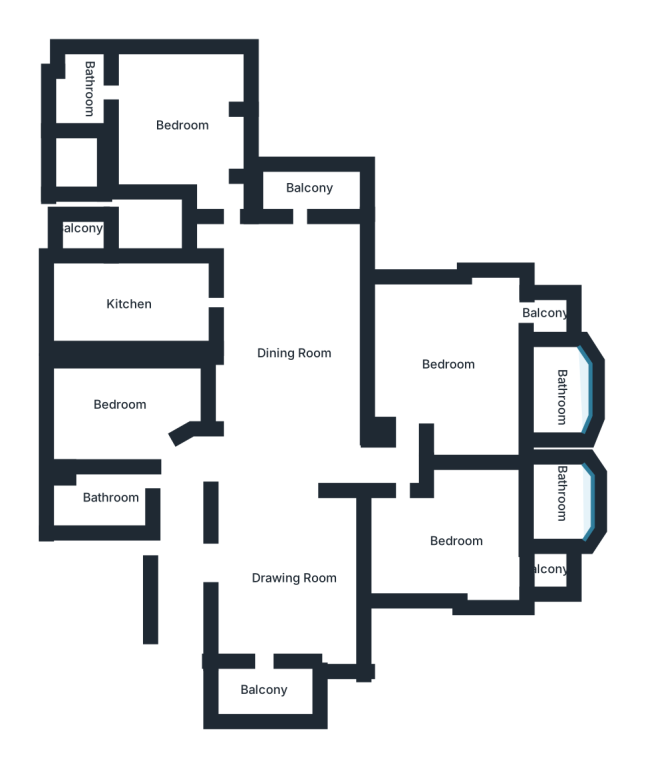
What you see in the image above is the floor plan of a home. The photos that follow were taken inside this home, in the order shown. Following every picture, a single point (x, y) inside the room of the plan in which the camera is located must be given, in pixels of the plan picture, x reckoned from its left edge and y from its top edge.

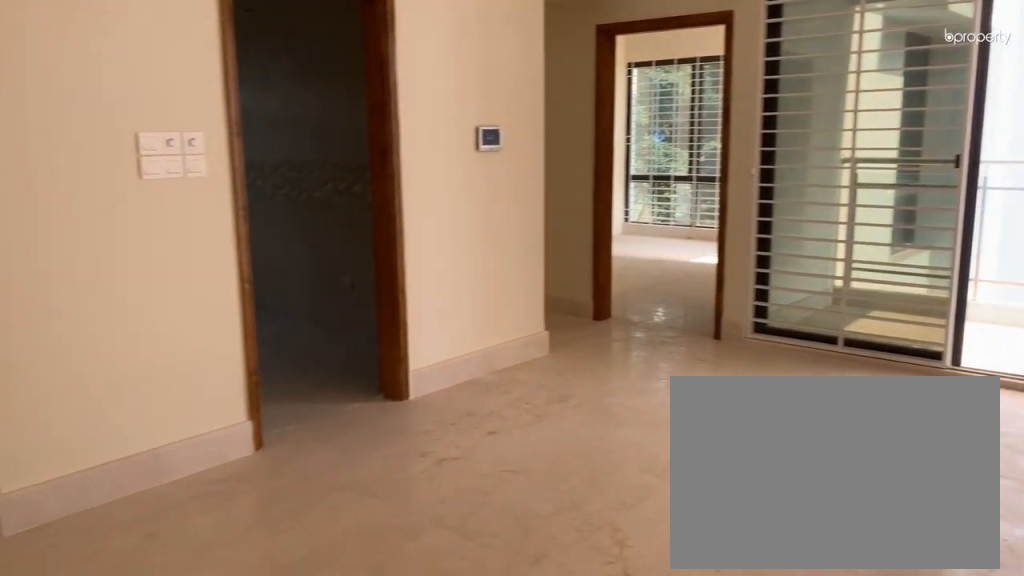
(291, 354)
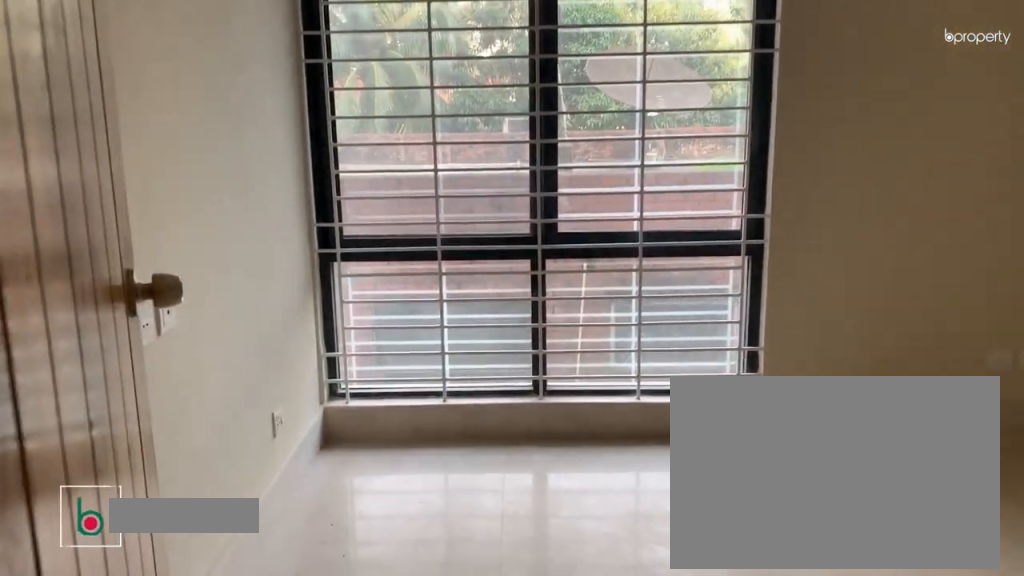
(120, 404)
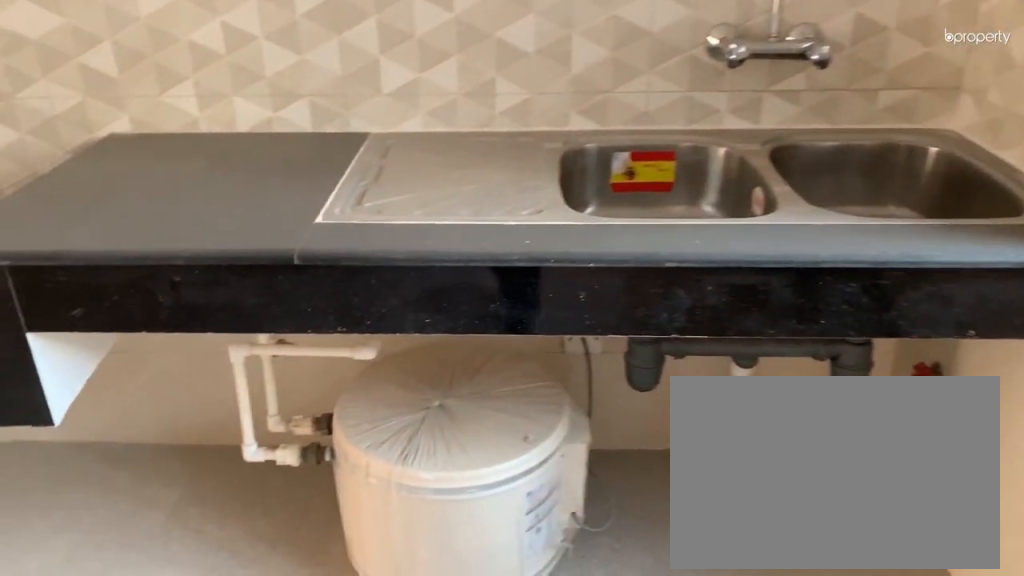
(133, 303)
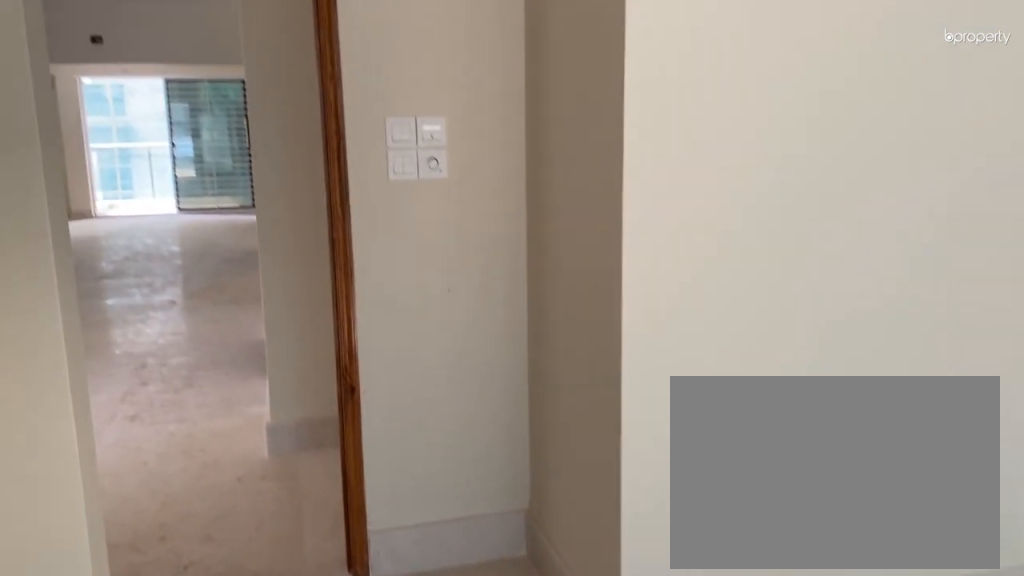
(184, 124)
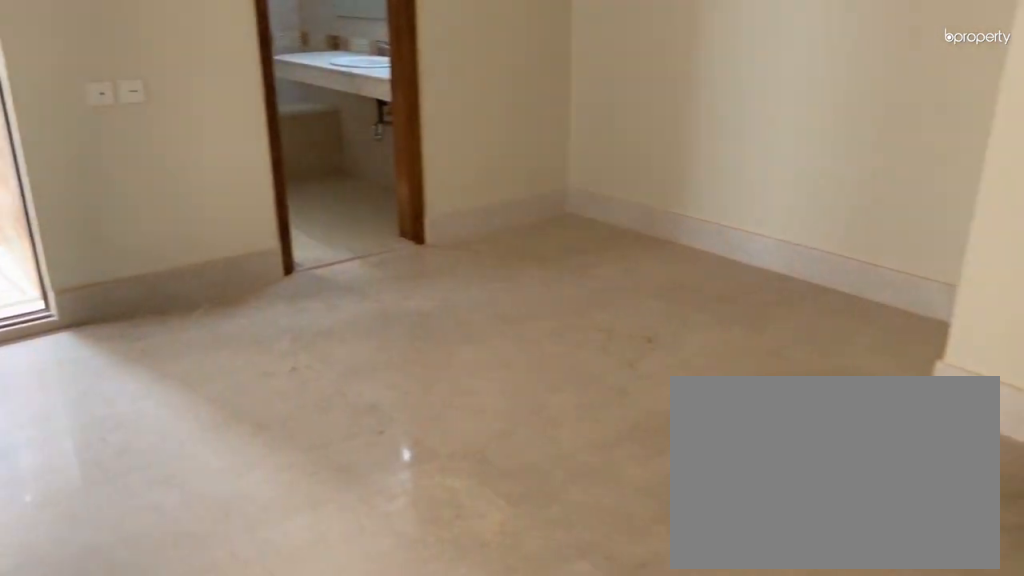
(451, 365)
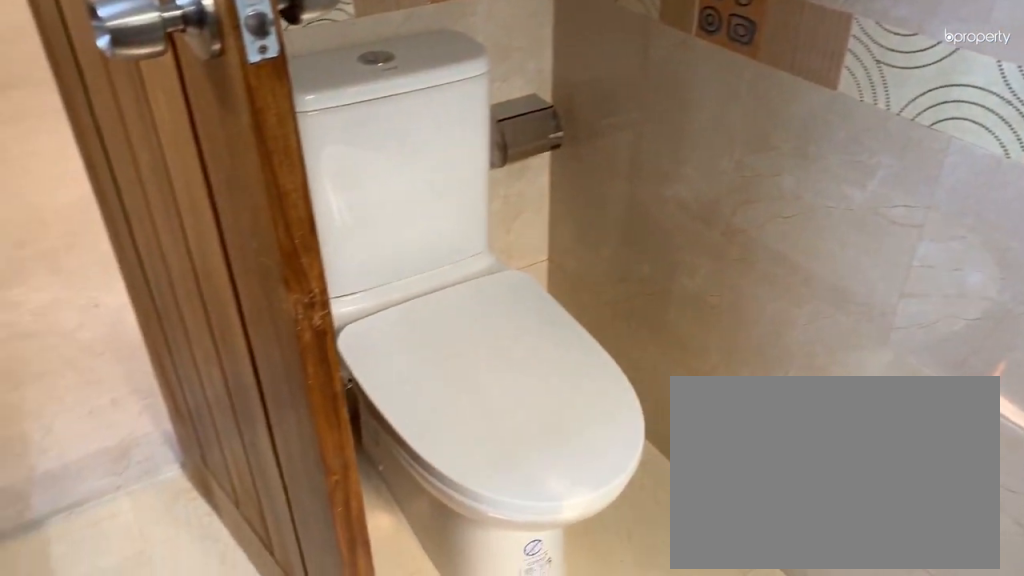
(555, 396)
